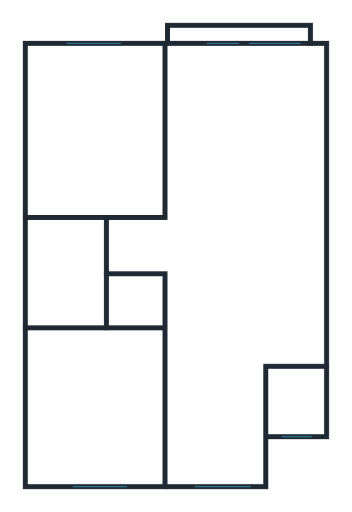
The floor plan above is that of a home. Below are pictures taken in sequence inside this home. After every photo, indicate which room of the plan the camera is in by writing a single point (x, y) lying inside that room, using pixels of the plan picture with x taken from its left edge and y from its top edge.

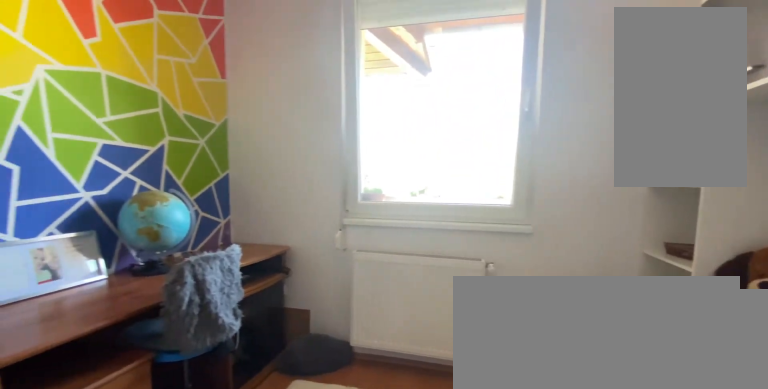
(106, 410)
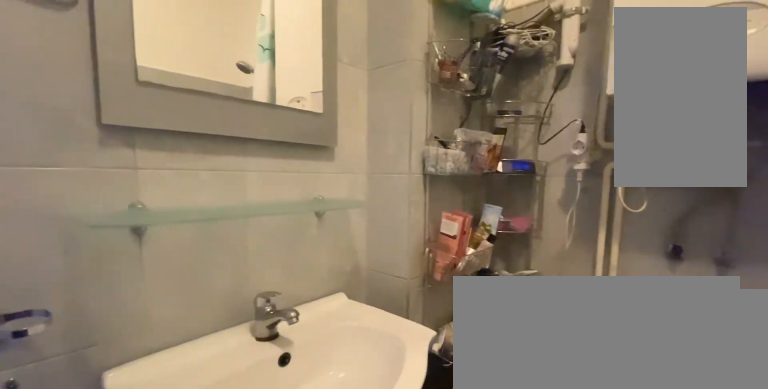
(70, 271)
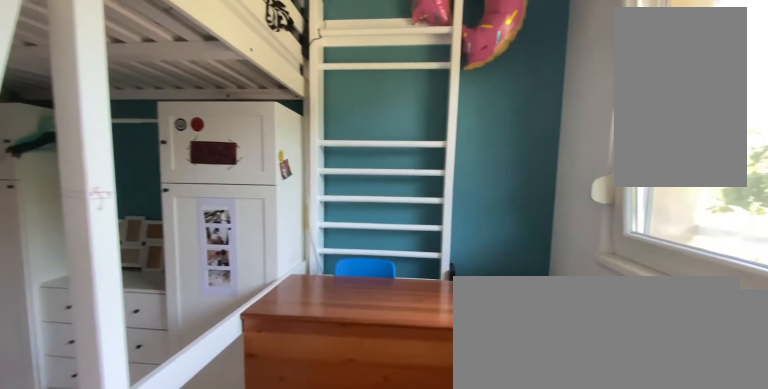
(106, 143)
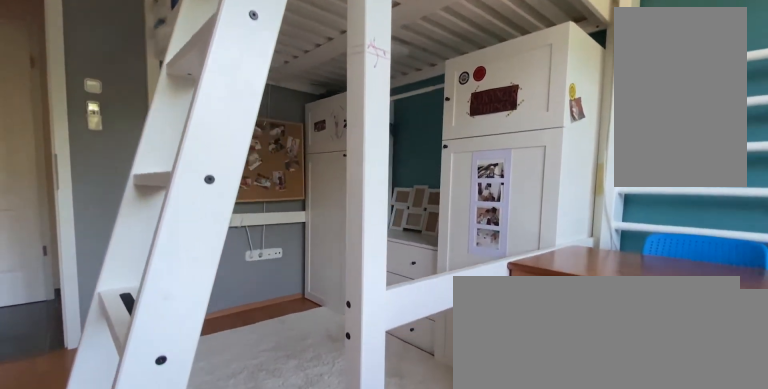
(106, 143)
